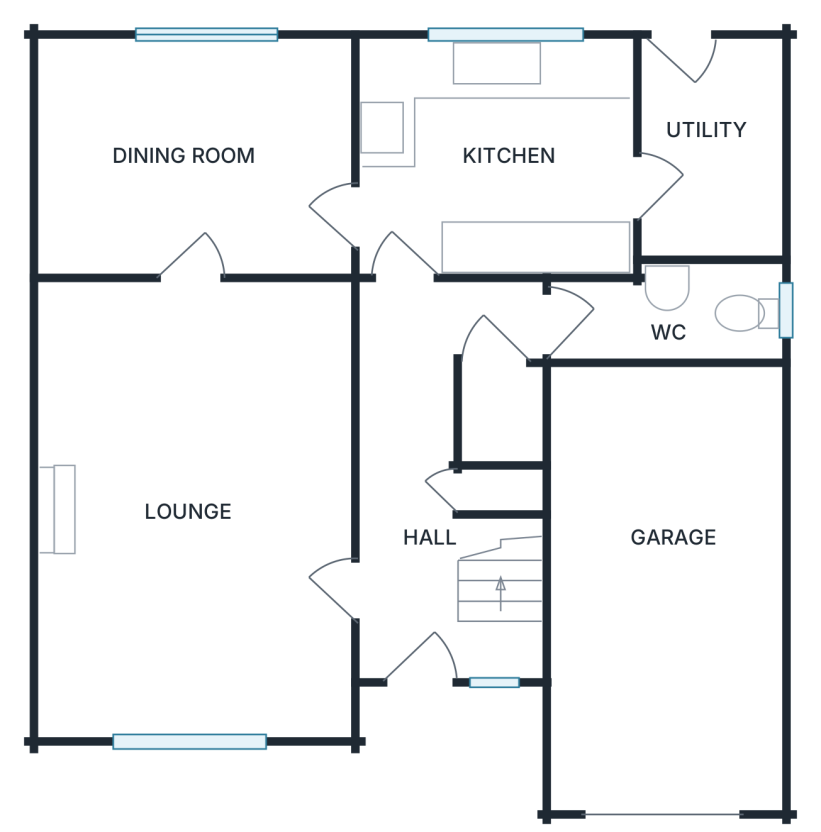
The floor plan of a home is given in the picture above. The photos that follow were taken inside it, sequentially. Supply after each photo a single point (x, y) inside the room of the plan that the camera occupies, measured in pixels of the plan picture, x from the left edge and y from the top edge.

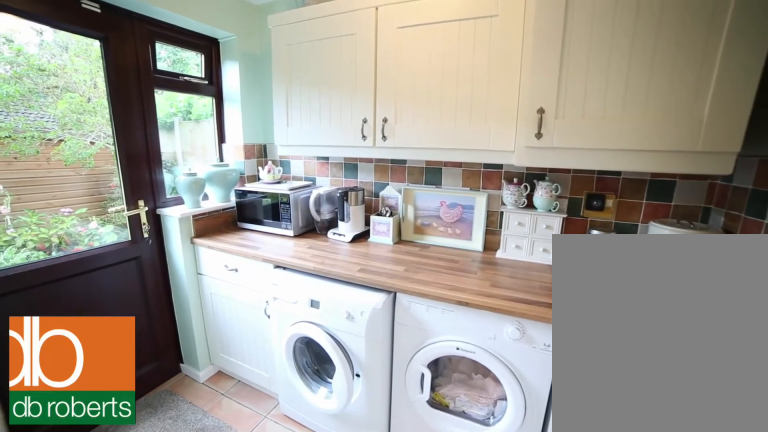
(715, 151)
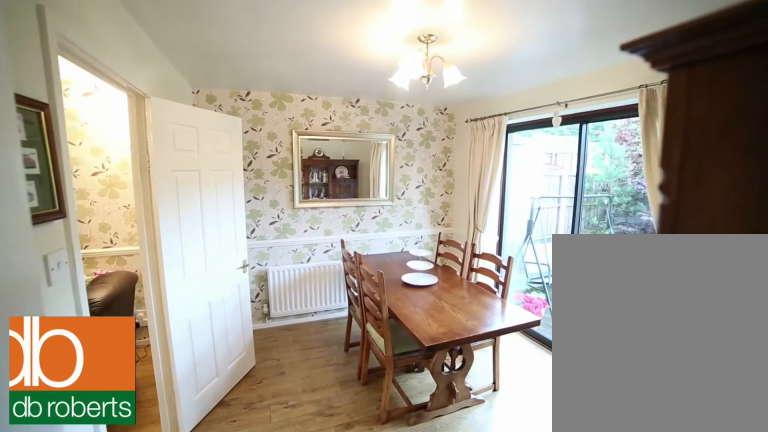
(197, 151)
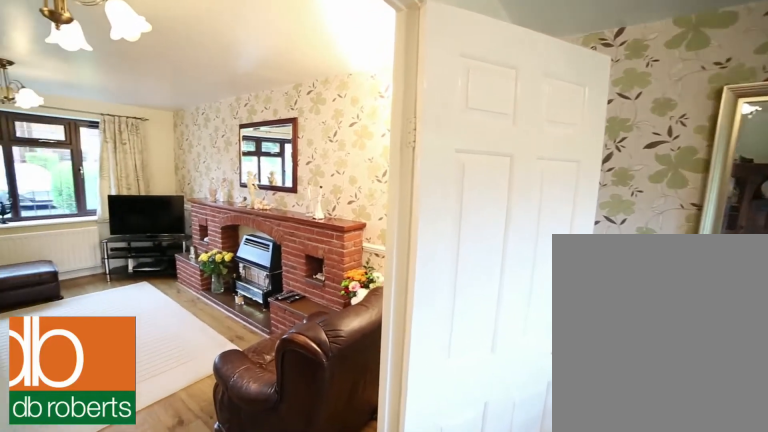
(197, 151)
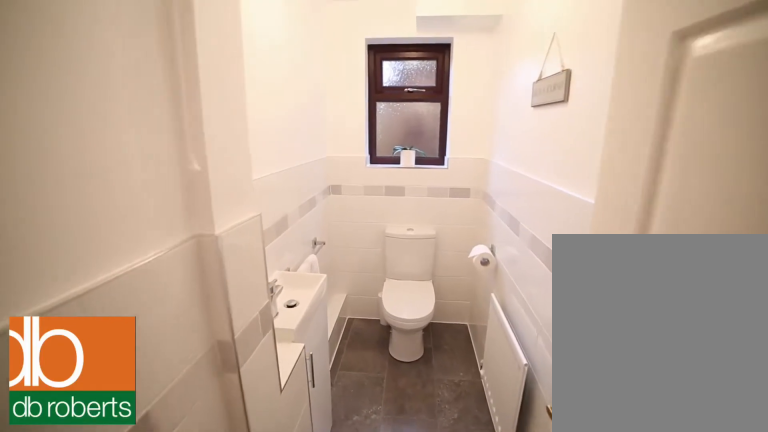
(680, 314)
